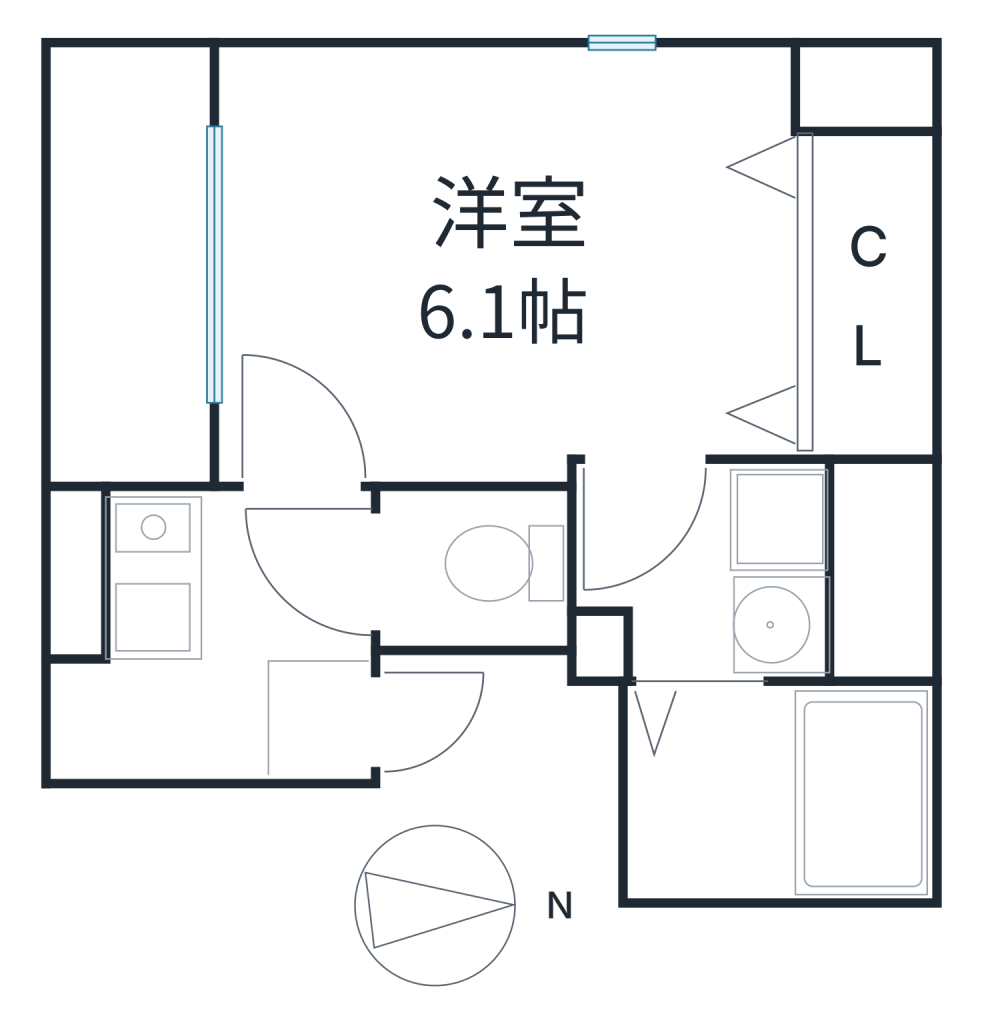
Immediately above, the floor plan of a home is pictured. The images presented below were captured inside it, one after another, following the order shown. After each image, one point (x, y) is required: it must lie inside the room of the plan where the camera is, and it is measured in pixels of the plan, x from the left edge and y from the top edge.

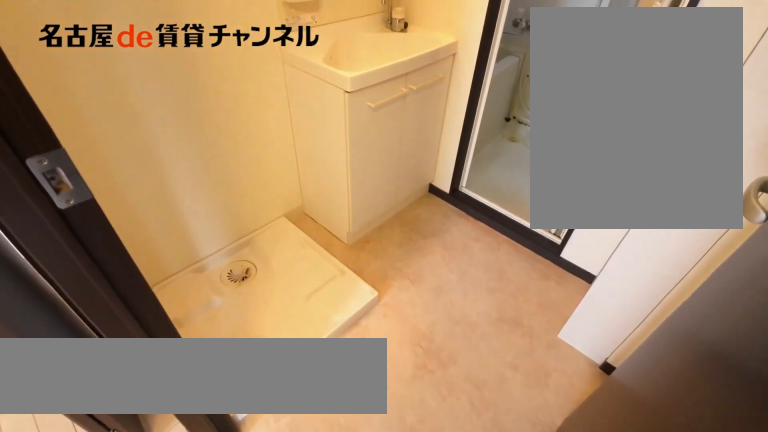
(706, 573)
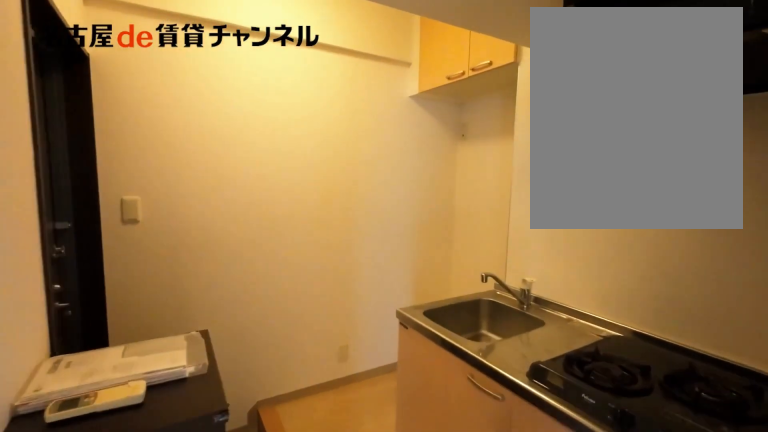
(197, 624)
